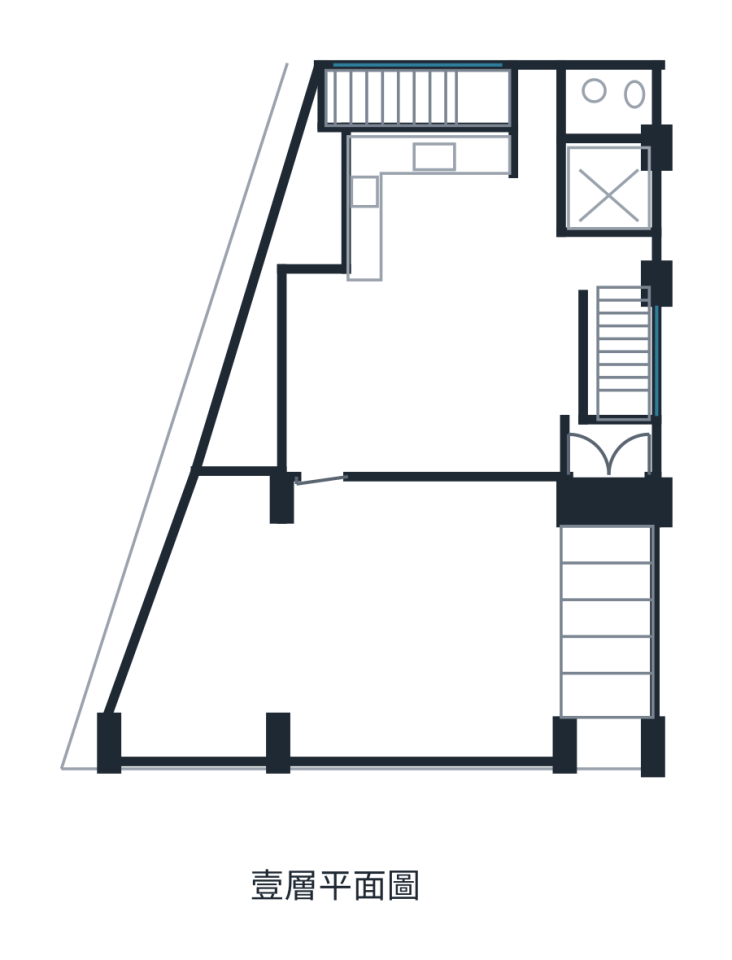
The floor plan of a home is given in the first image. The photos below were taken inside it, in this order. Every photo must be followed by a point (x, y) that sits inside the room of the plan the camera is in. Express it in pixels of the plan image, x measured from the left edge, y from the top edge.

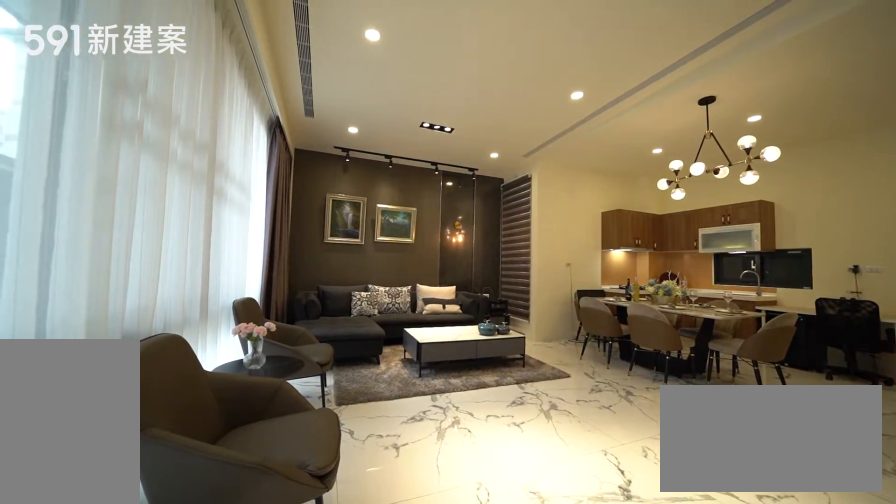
(437, 379)
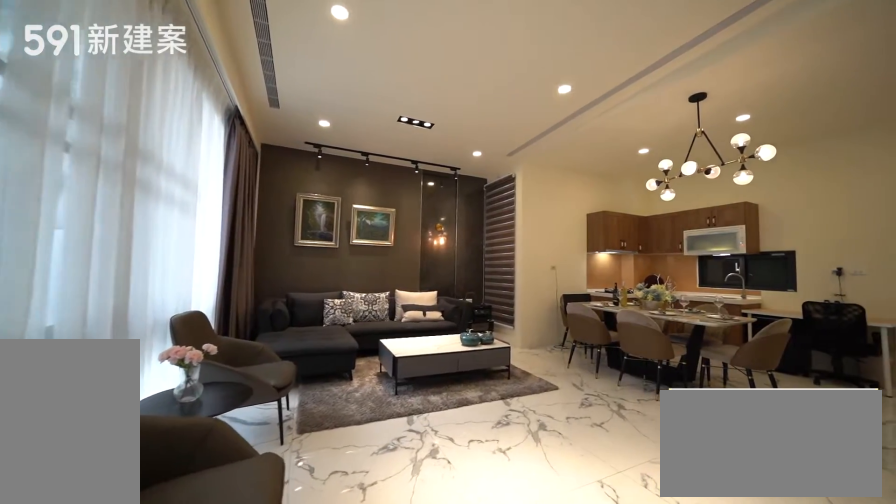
(437, 379)
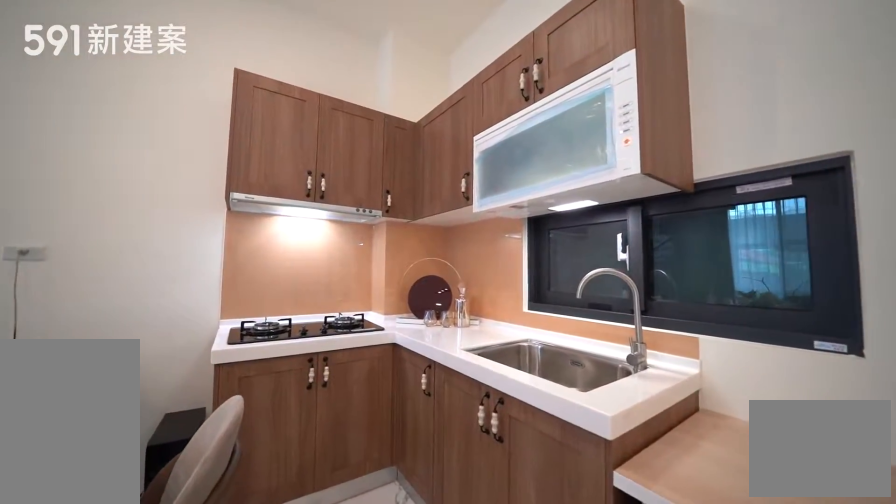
(432, 173)
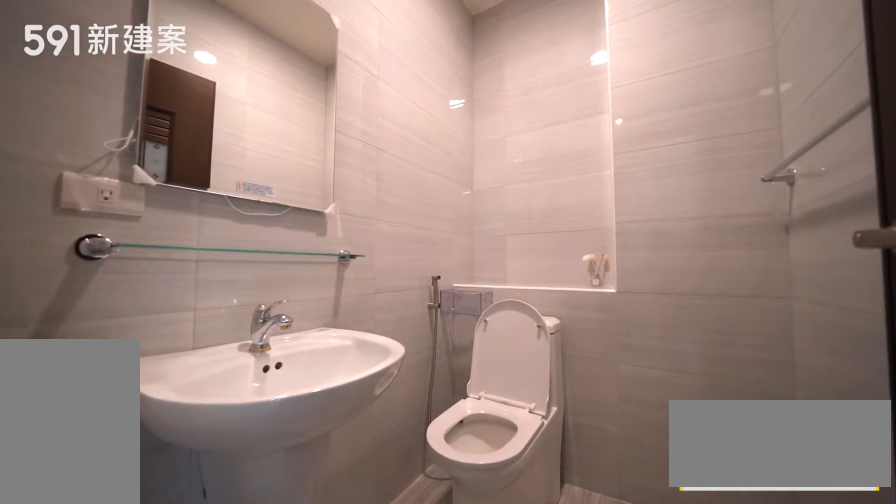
(614, 104)
